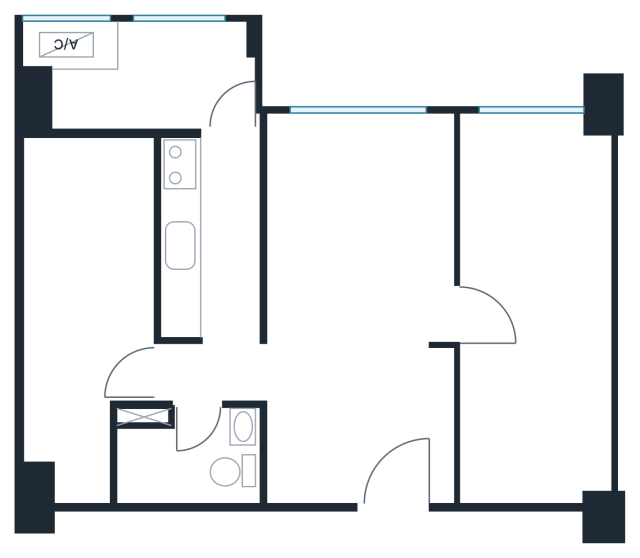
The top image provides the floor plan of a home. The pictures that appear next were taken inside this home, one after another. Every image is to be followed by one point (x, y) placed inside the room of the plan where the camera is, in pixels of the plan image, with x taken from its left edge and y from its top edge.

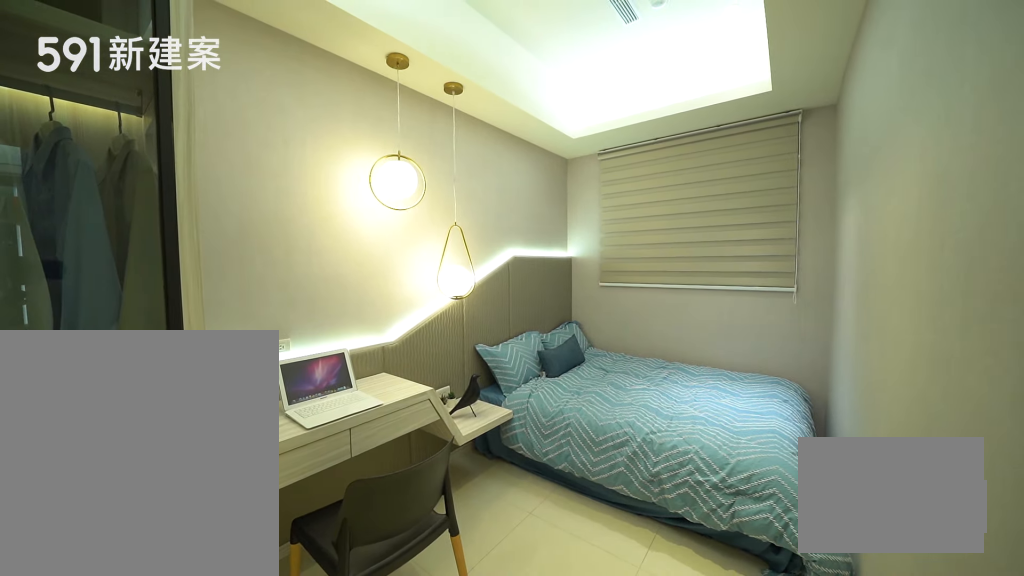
(83, 300)
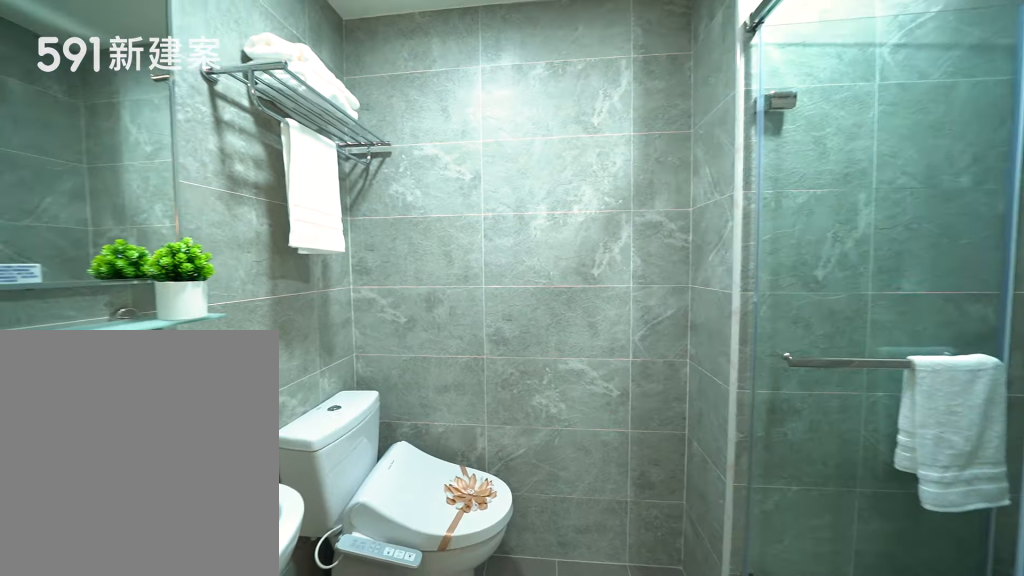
(189, 457)
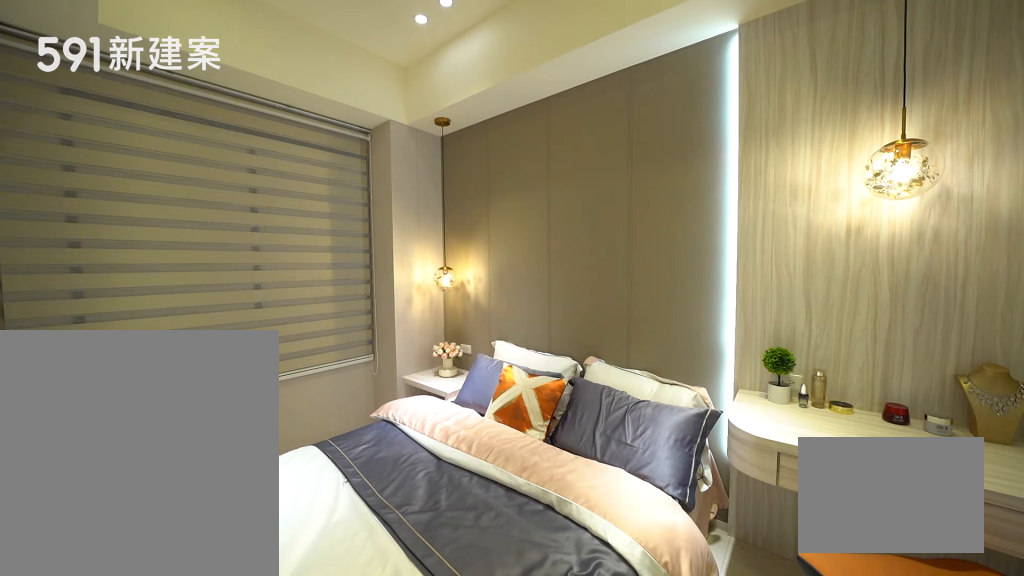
(540, 309)
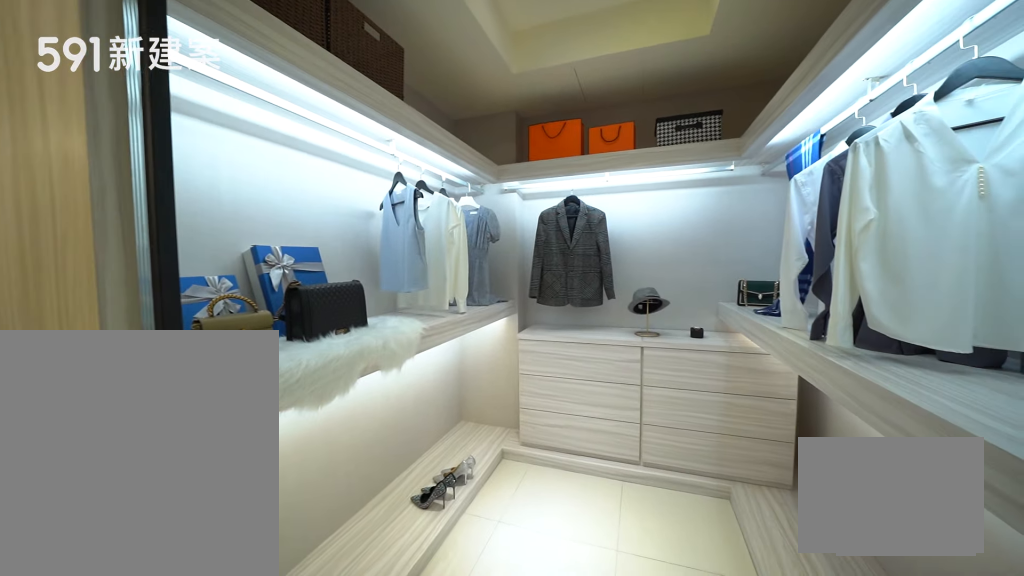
(540, 309)
